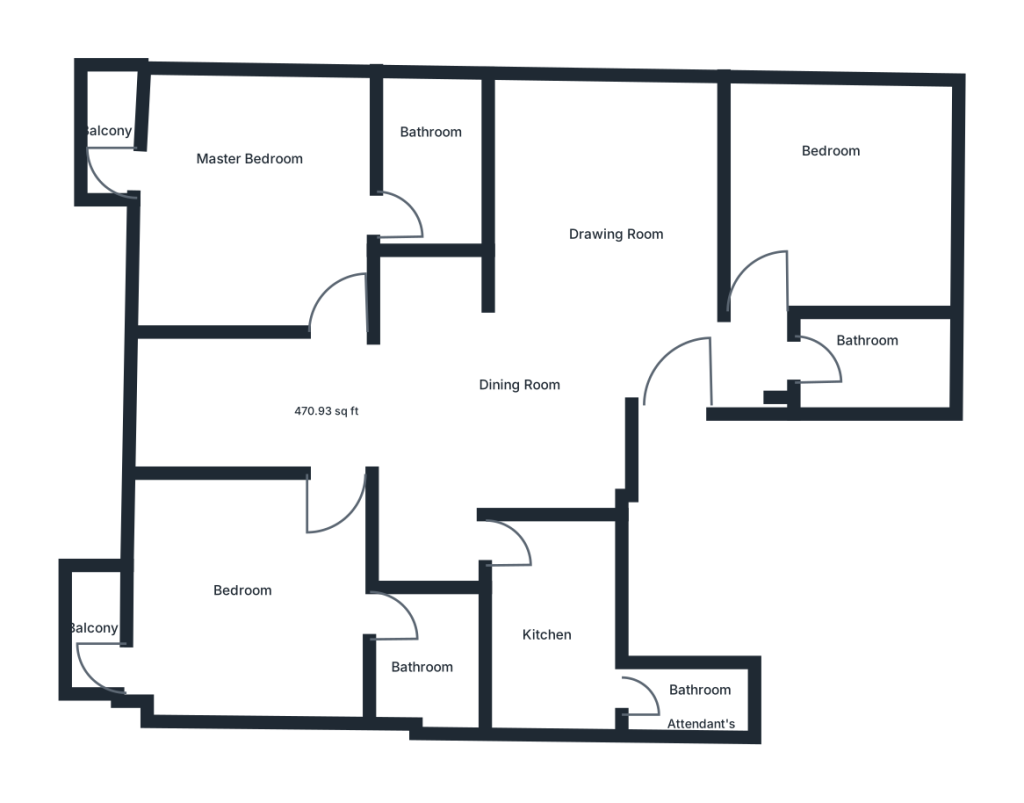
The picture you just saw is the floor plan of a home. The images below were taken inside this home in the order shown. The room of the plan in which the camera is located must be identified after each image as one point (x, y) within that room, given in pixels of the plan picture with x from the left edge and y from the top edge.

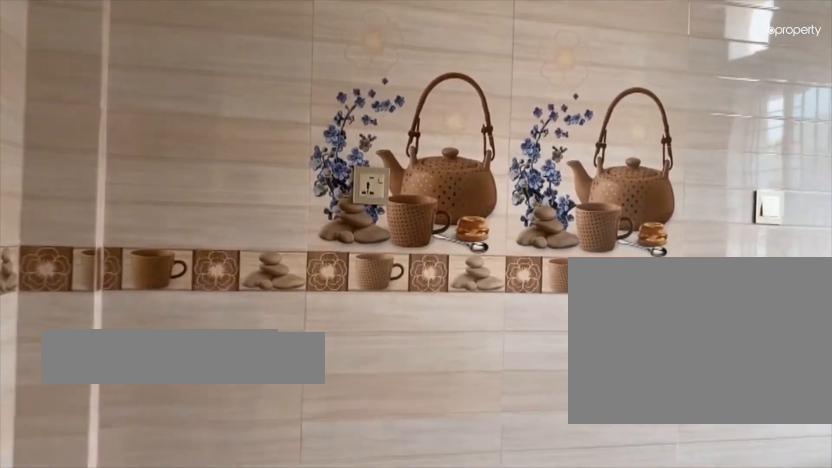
(550, 637)
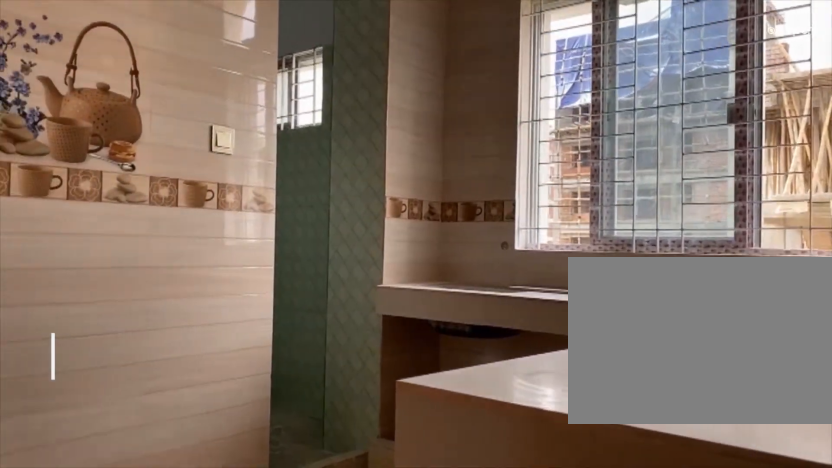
(550, 637)
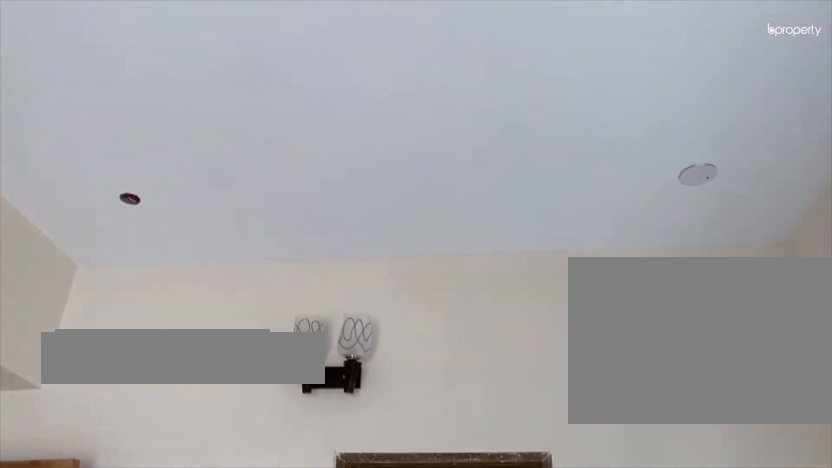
(255, 589)
